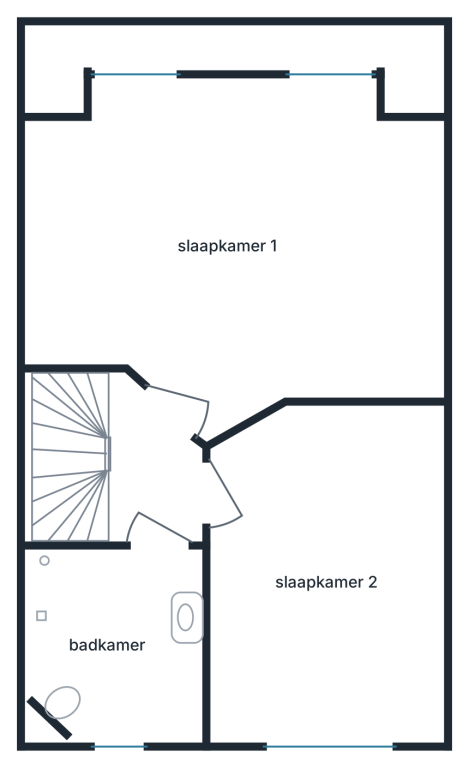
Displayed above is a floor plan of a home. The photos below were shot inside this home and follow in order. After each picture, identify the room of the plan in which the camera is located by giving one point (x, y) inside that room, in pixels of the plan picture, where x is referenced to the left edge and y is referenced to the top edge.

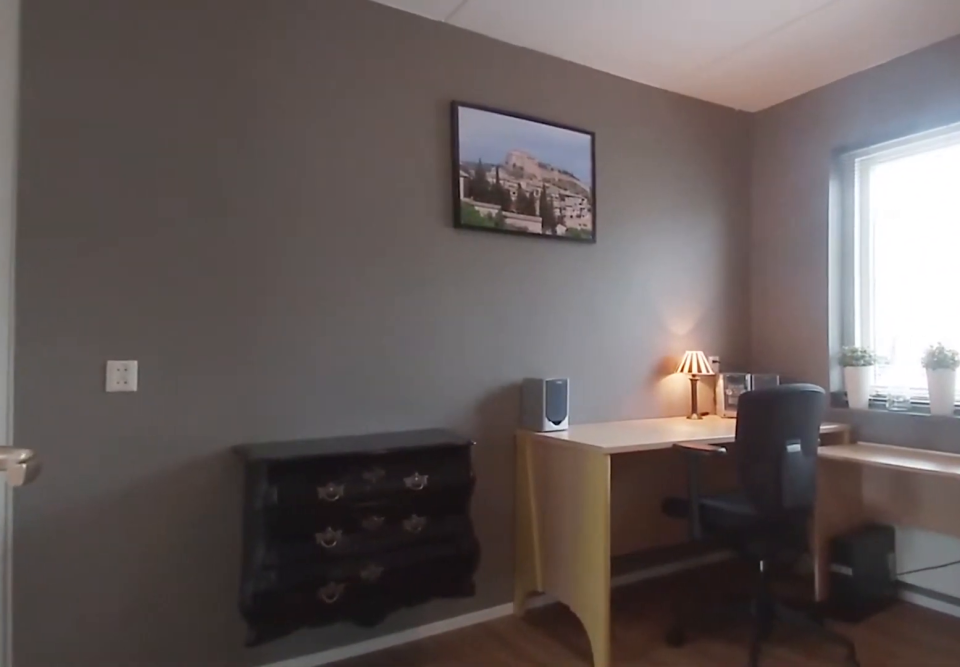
(327, 575)
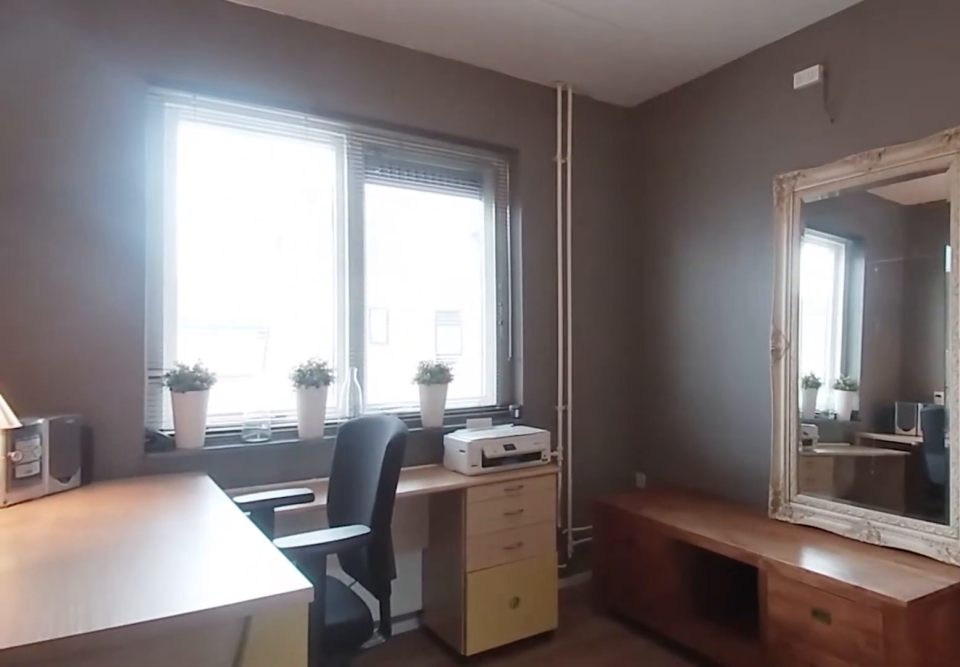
(327, 575)
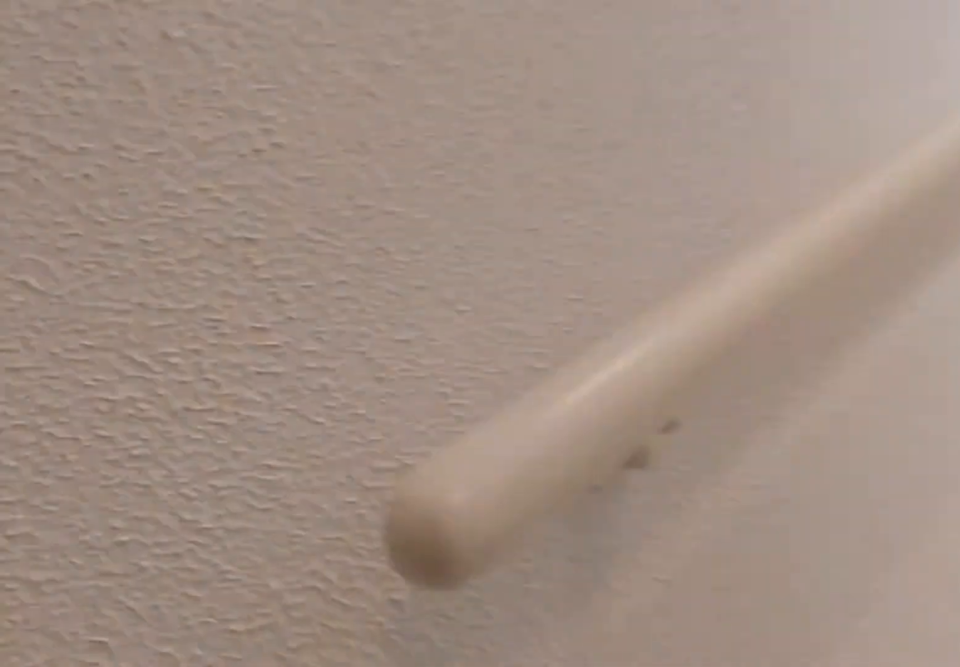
(150, 472)
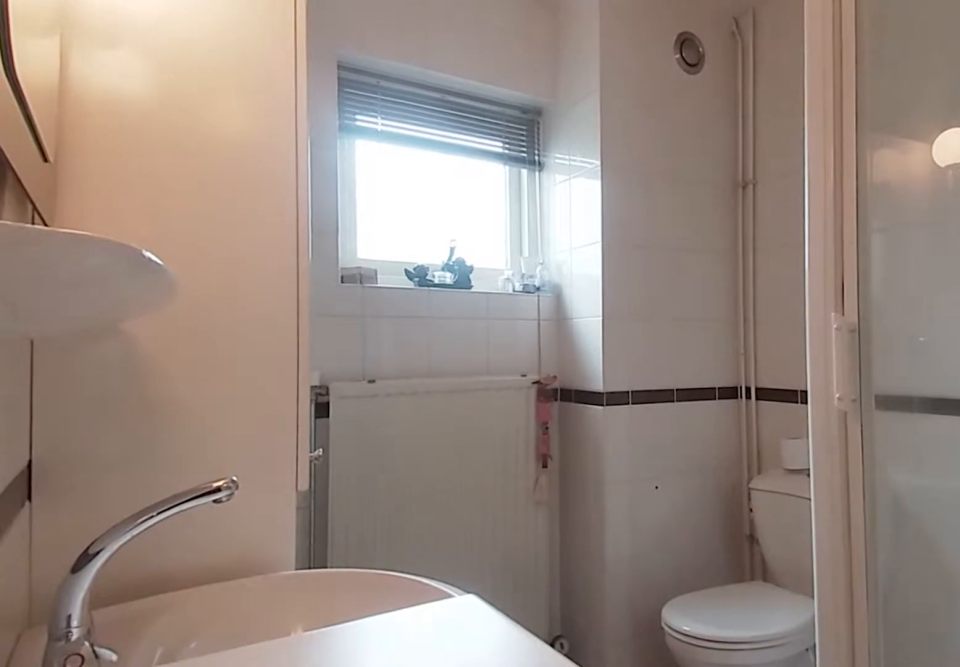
(117, 641)
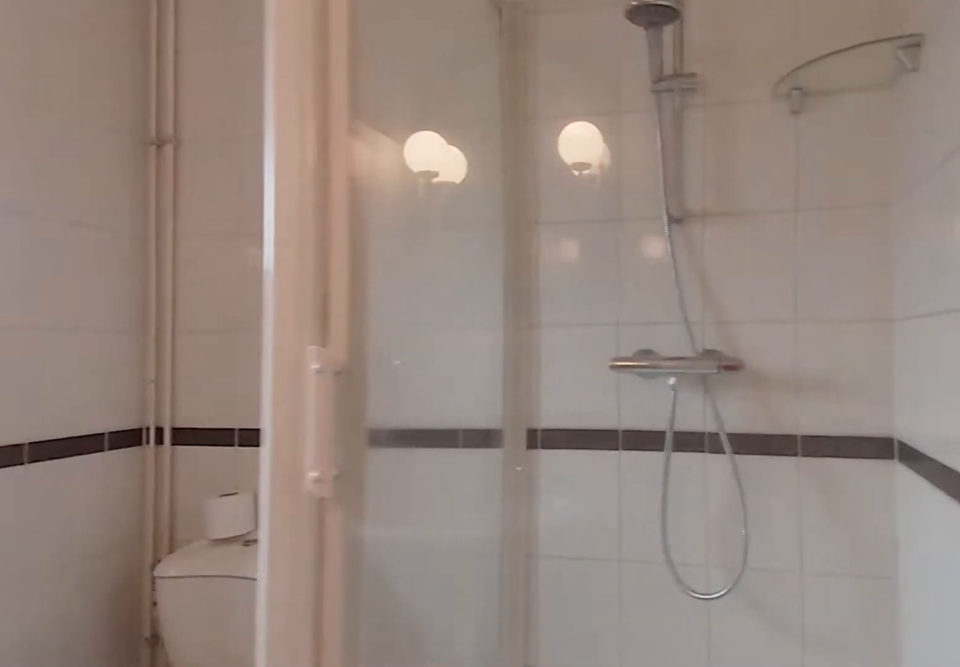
(117, 641)
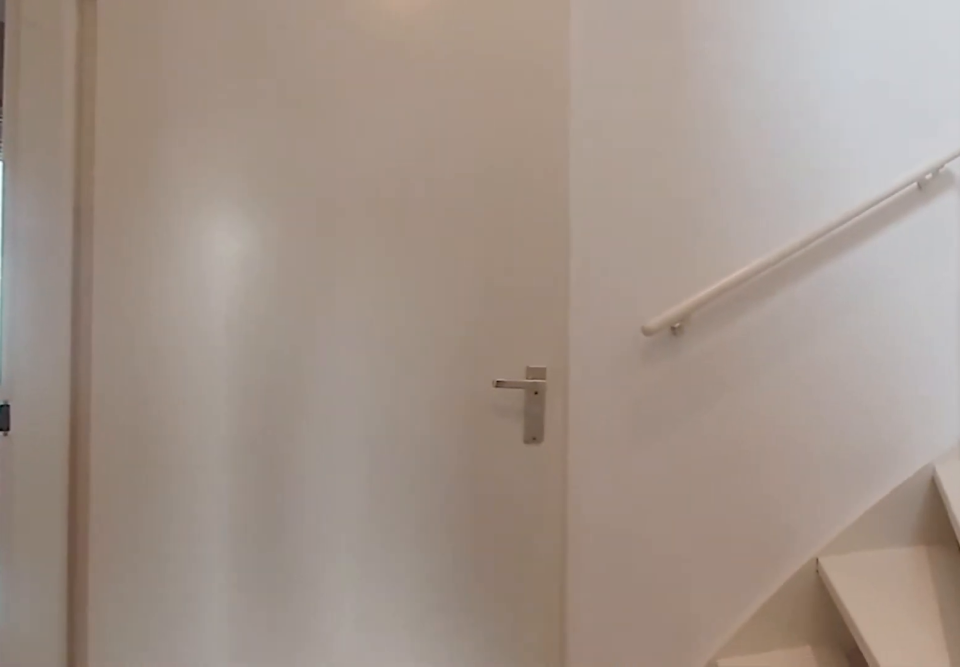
(150, 472)
